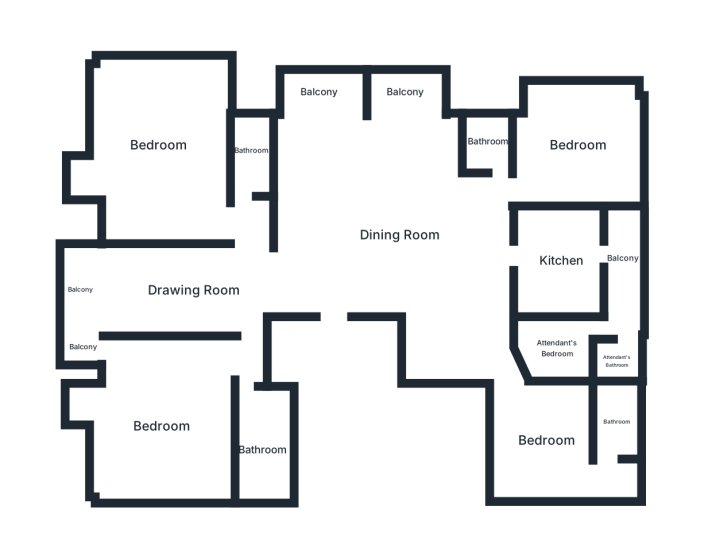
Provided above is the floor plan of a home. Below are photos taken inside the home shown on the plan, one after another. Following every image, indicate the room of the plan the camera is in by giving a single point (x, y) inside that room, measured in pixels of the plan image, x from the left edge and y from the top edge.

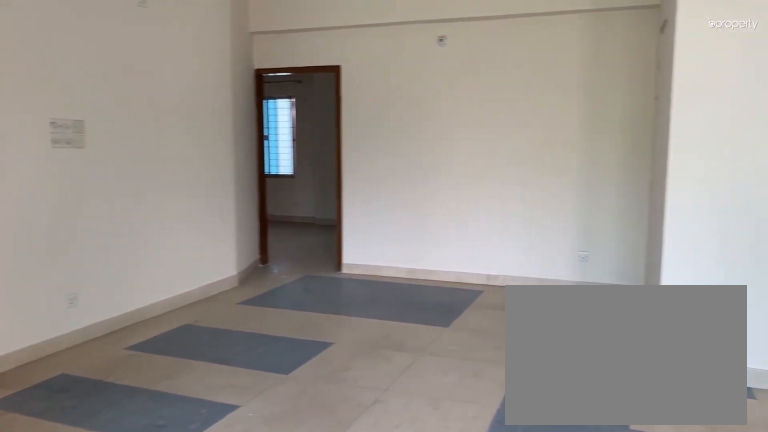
(400, 234)
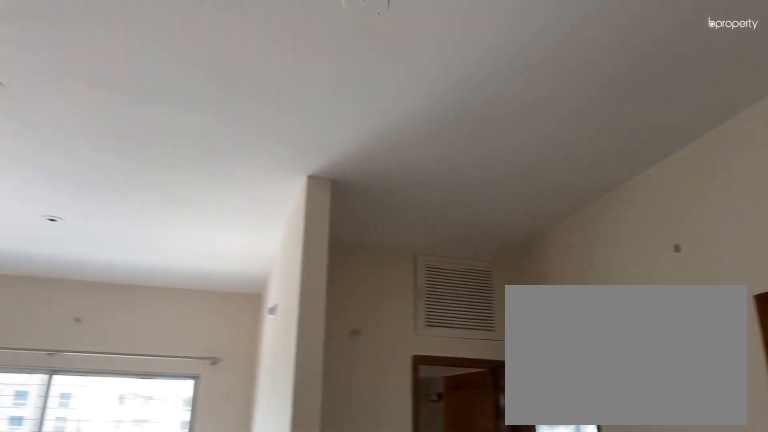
(400, 234)
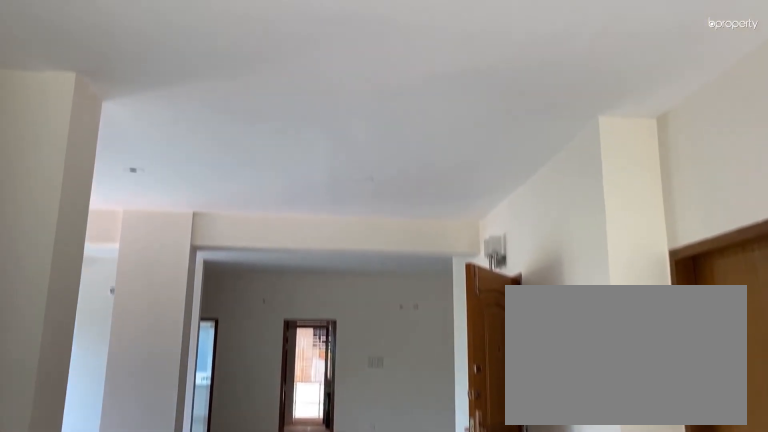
(191, 289)
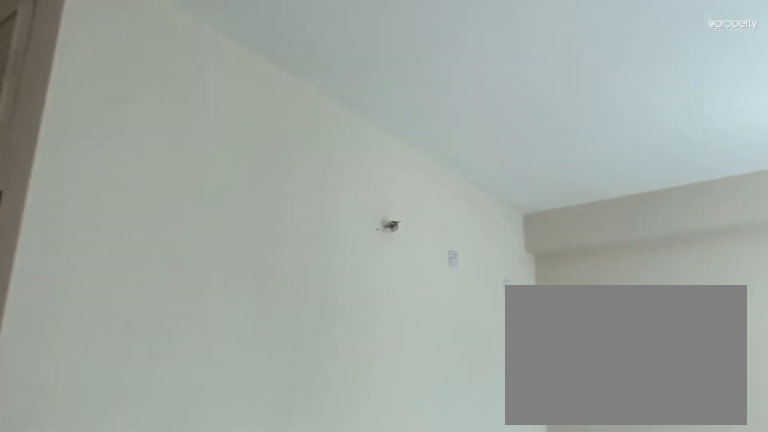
(161, 423)
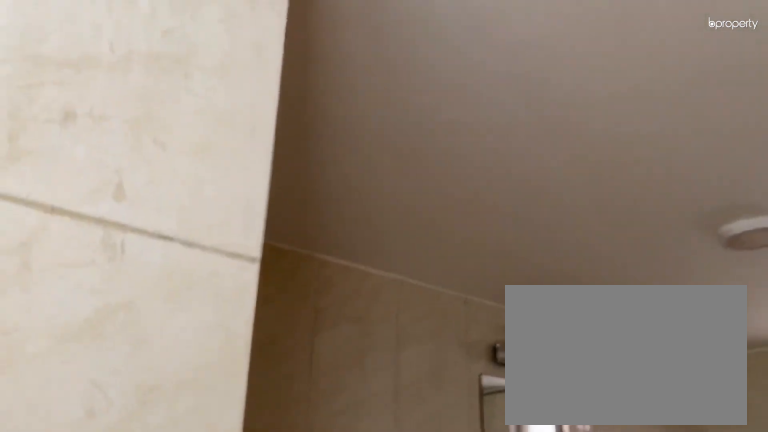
(262, 450)
